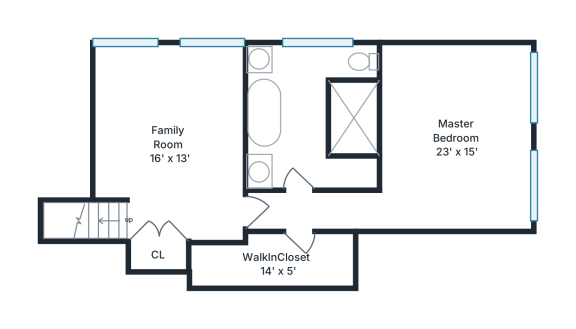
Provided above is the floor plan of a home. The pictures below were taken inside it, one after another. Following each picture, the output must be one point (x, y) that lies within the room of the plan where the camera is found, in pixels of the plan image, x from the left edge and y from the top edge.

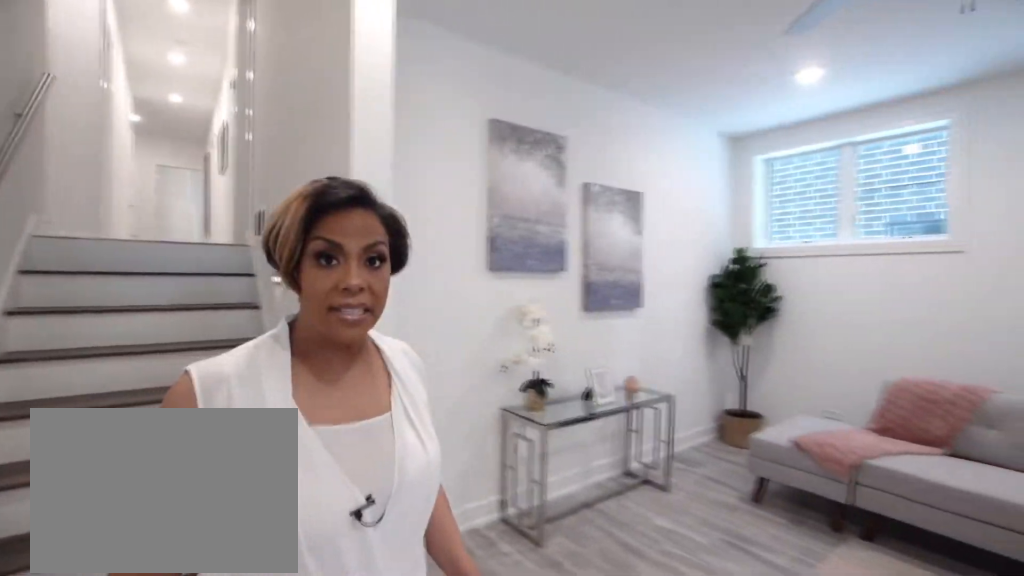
(170, 139)
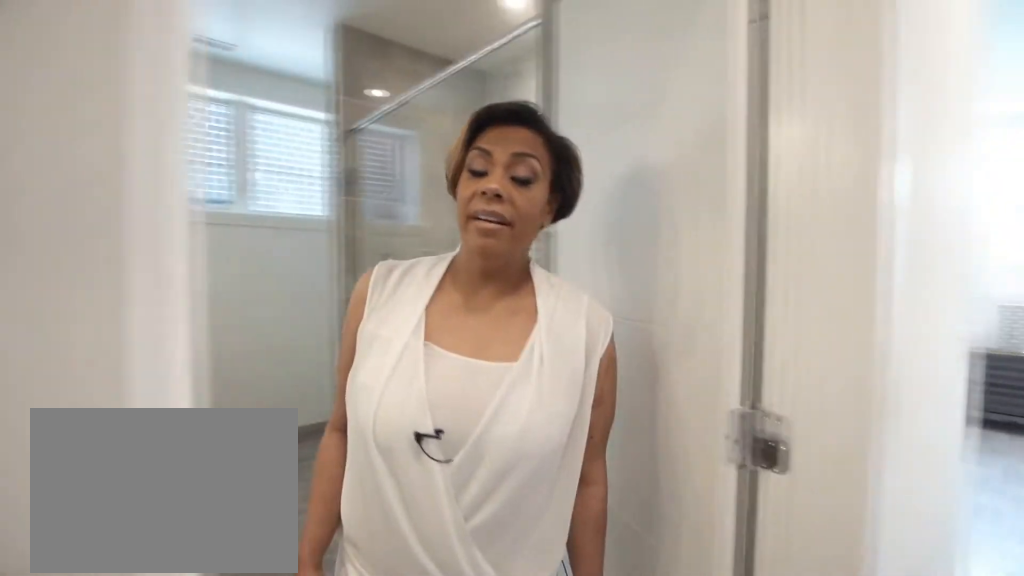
(313, 118)
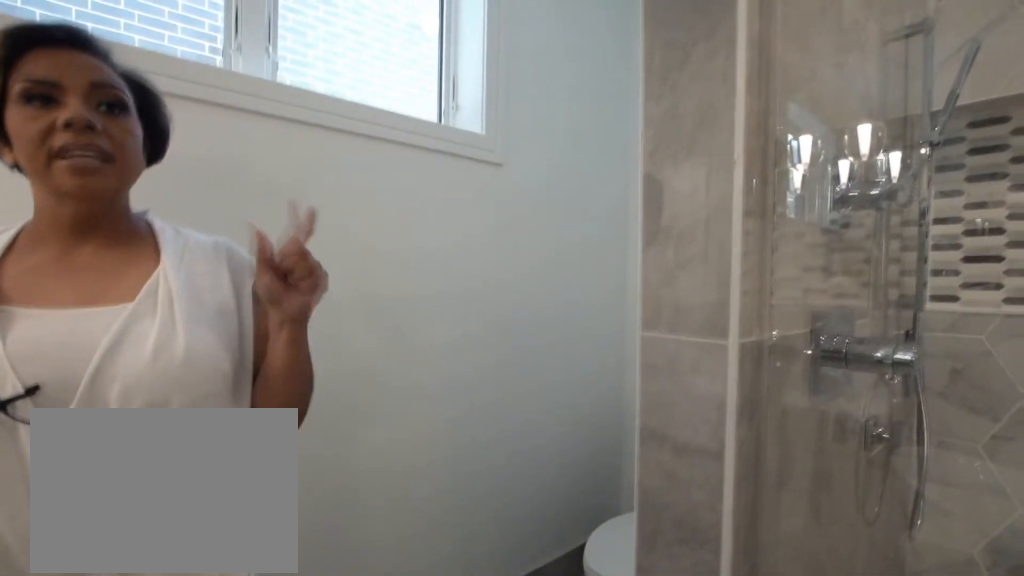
(313, 118)
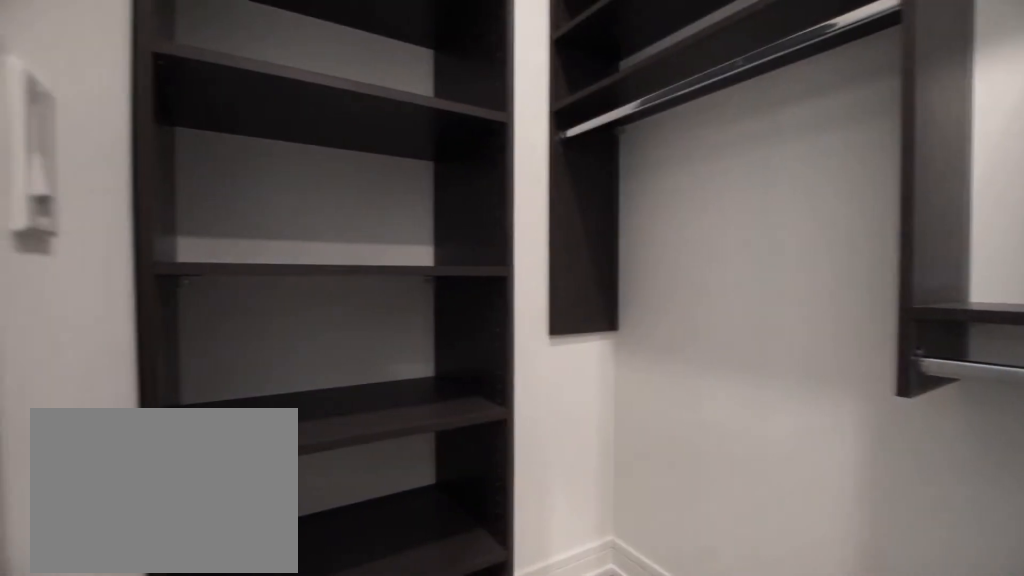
(275, 261)
